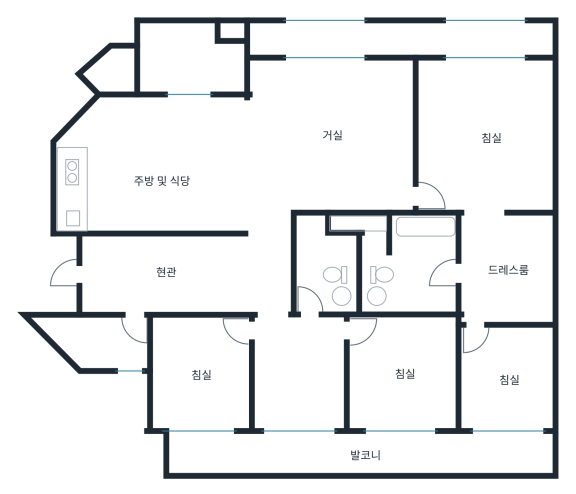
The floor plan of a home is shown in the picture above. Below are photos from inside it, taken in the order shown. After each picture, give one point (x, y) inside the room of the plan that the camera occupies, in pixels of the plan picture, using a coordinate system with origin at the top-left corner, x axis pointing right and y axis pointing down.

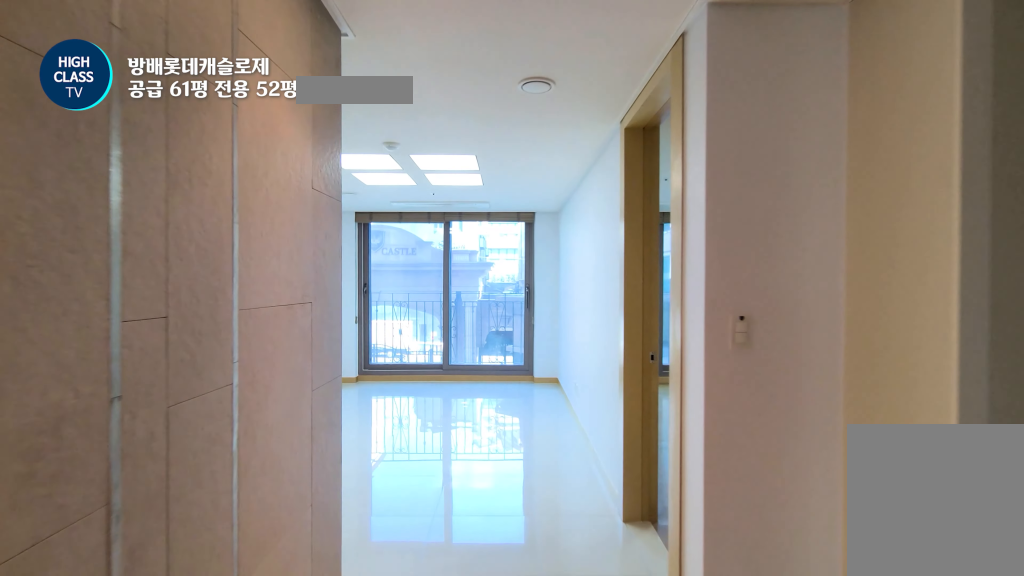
(268, 262)
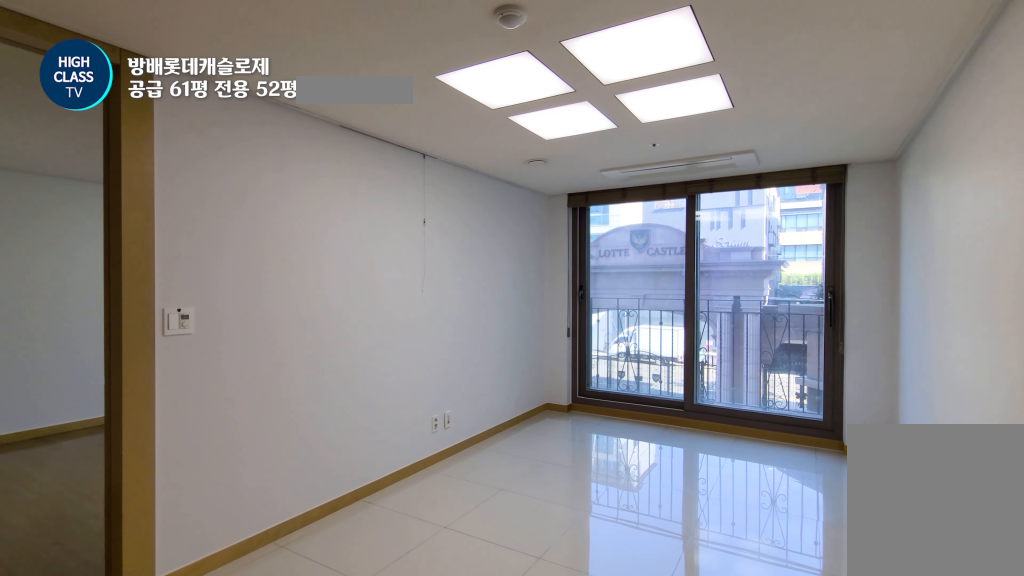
(299, 393)
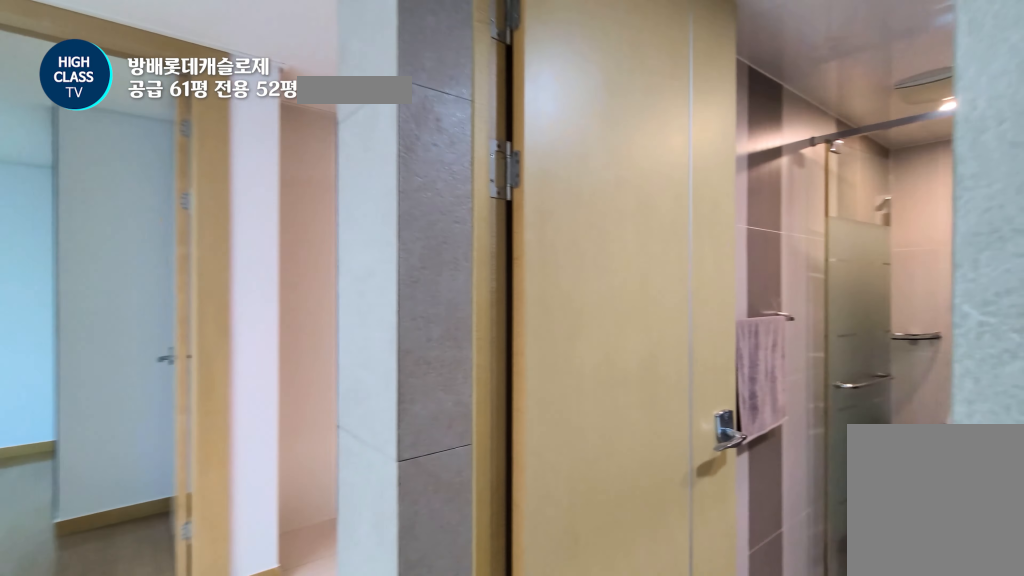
(299, 382)
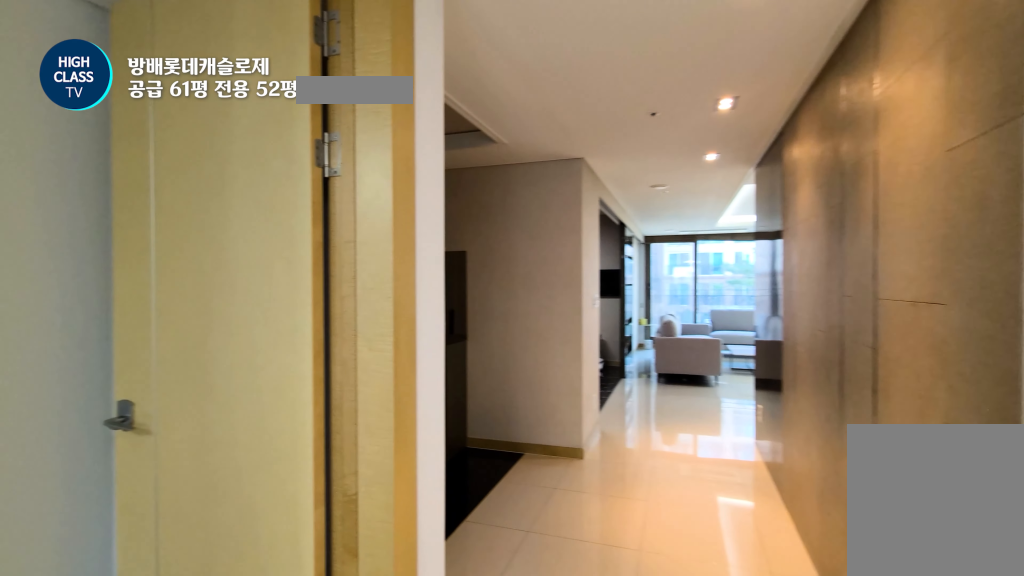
(299, 374)
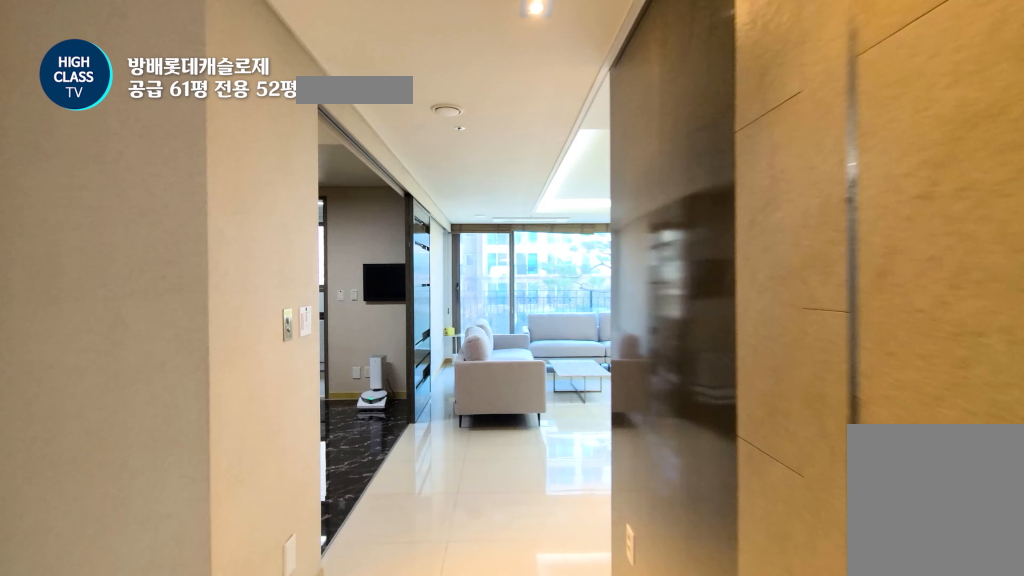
(269, 262)
